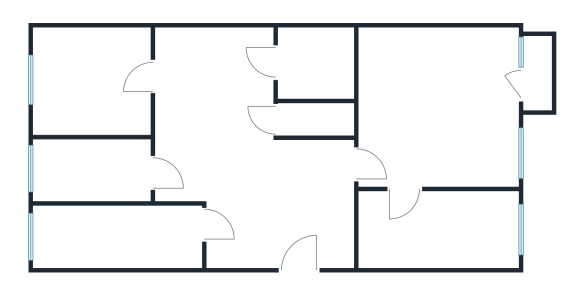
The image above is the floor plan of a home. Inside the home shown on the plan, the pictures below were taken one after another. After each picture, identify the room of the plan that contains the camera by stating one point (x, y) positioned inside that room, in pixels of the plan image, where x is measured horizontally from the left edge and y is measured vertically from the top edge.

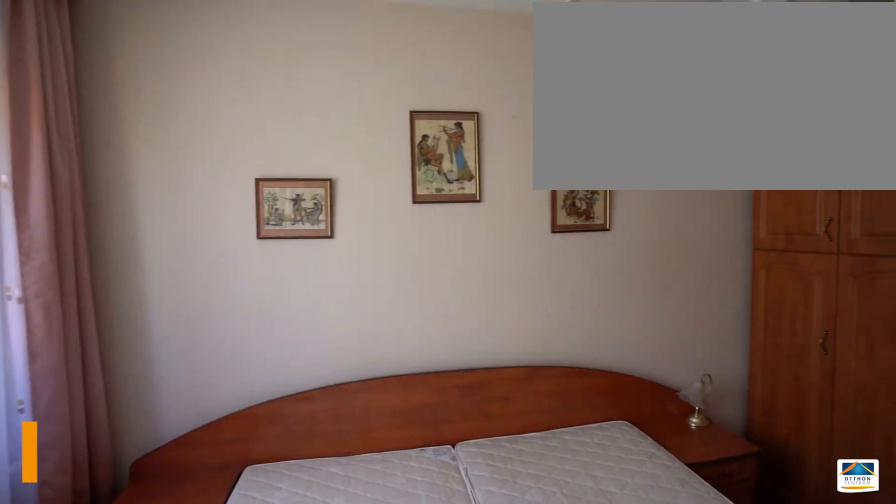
(84, 89)
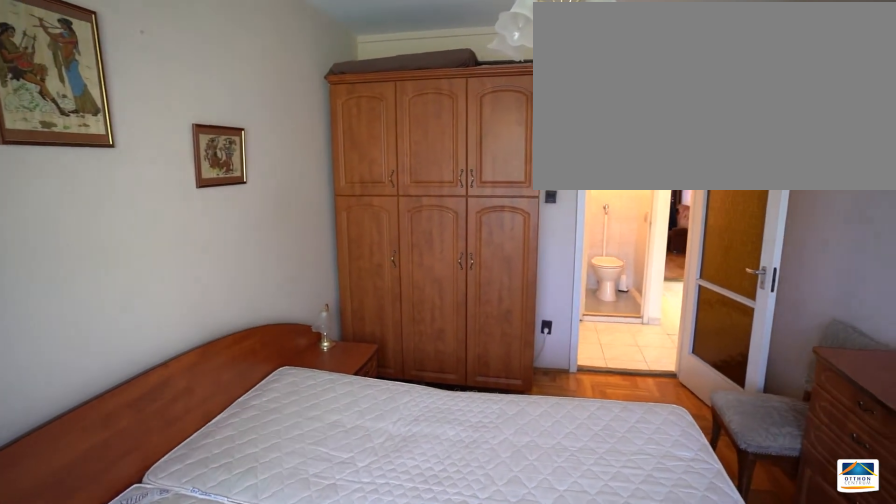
(84, 89)
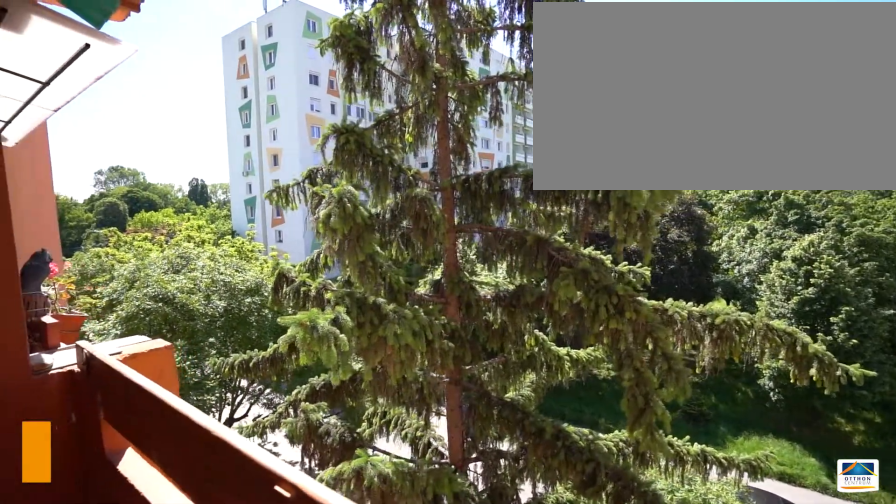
(537, 69)
